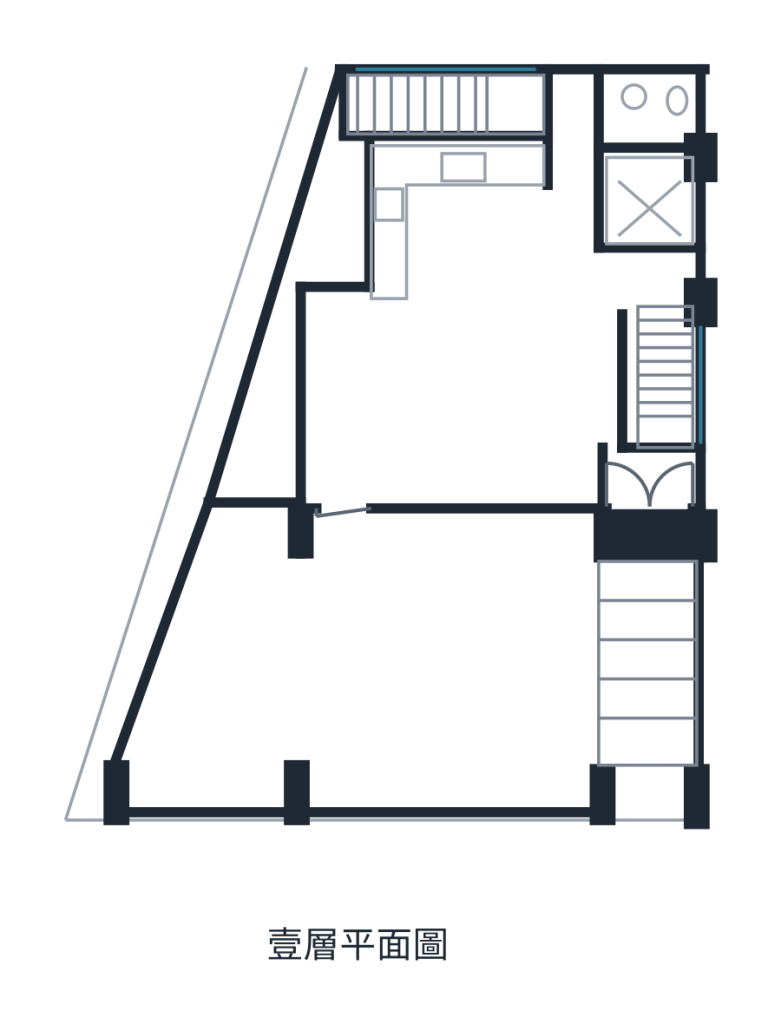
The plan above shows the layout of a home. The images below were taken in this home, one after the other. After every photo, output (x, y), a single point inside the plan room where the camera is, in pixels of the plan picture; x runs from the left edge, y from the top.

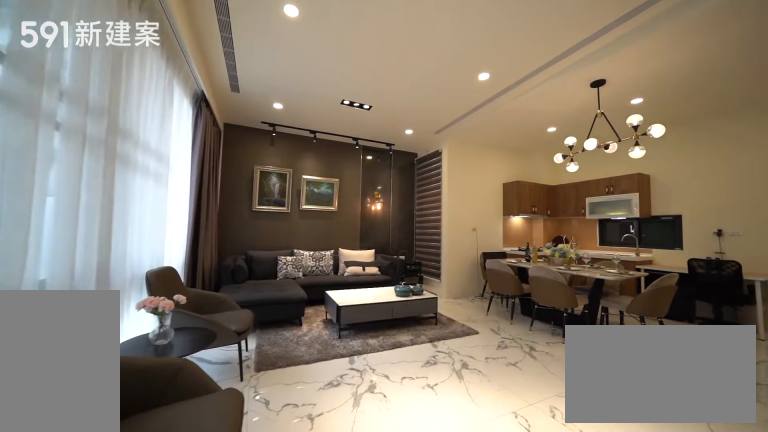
(466, 404)
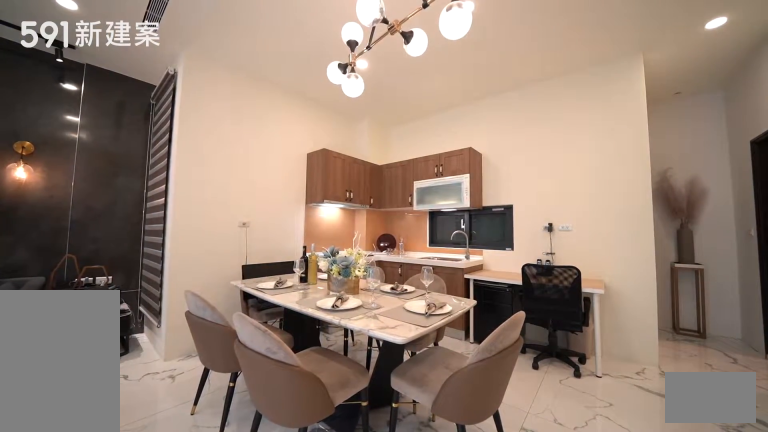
(461, 185)
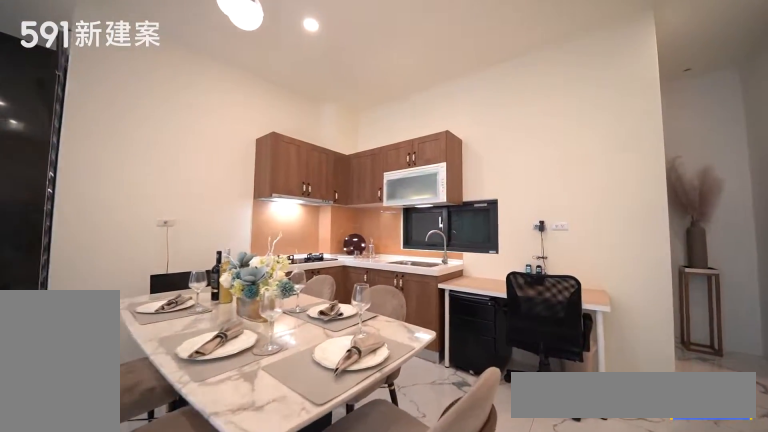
(461, 185)
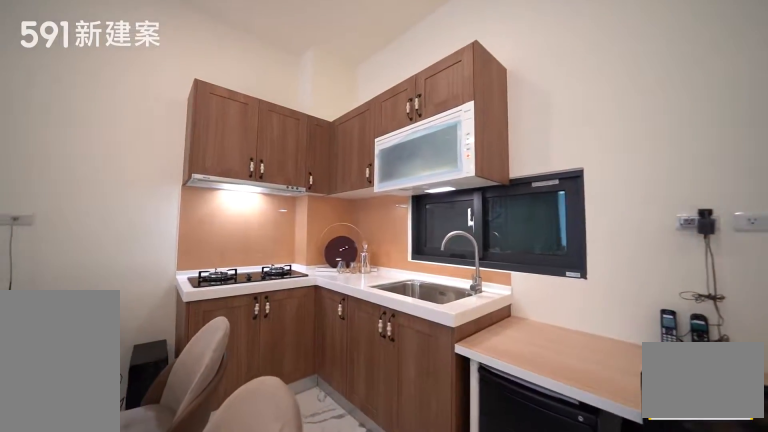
(461, 185)
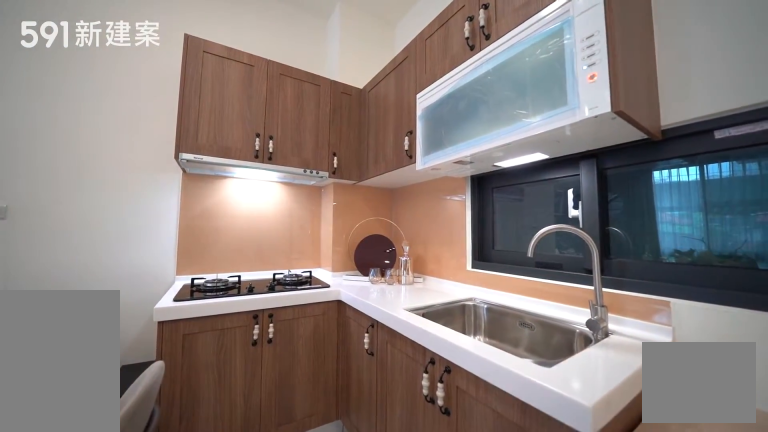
(461, 185)
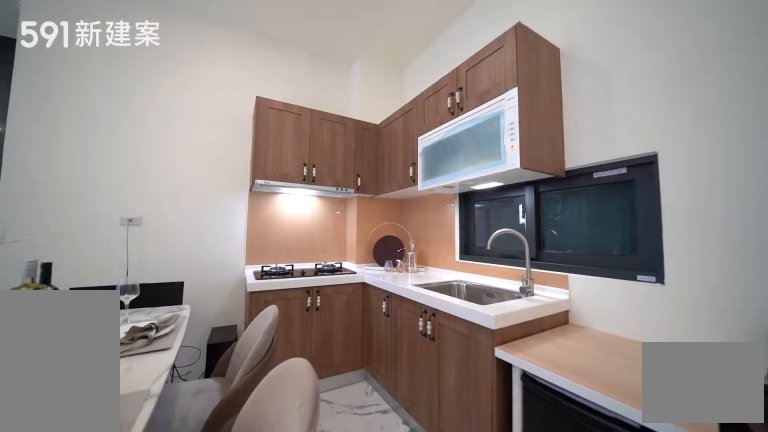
(461, 185)
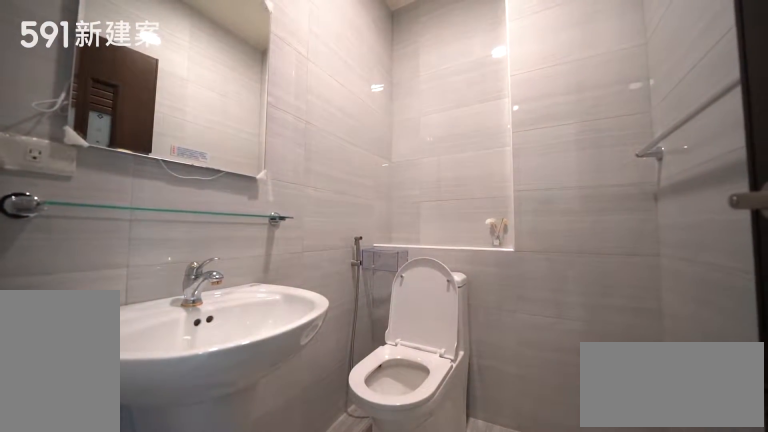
(655, 111)
